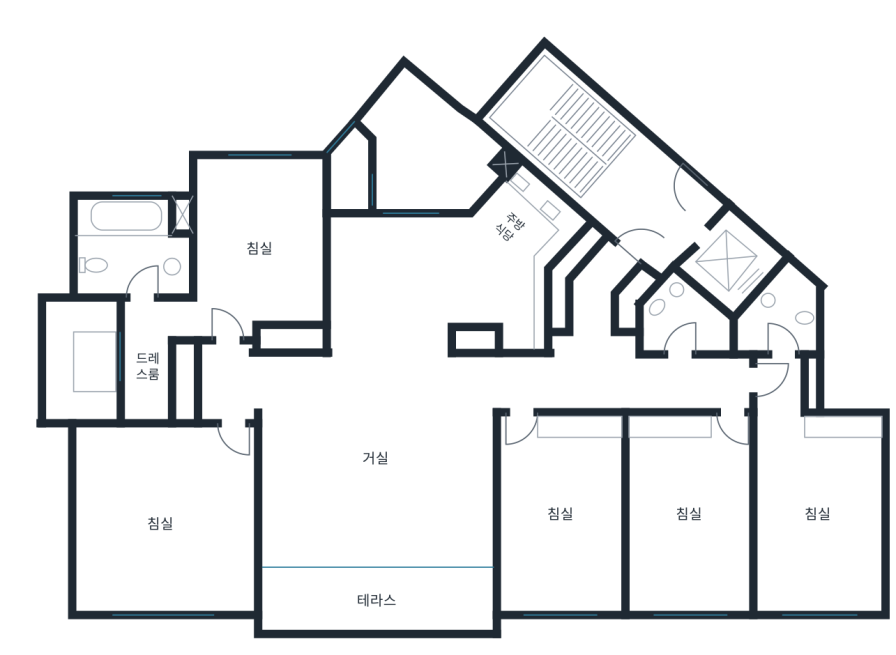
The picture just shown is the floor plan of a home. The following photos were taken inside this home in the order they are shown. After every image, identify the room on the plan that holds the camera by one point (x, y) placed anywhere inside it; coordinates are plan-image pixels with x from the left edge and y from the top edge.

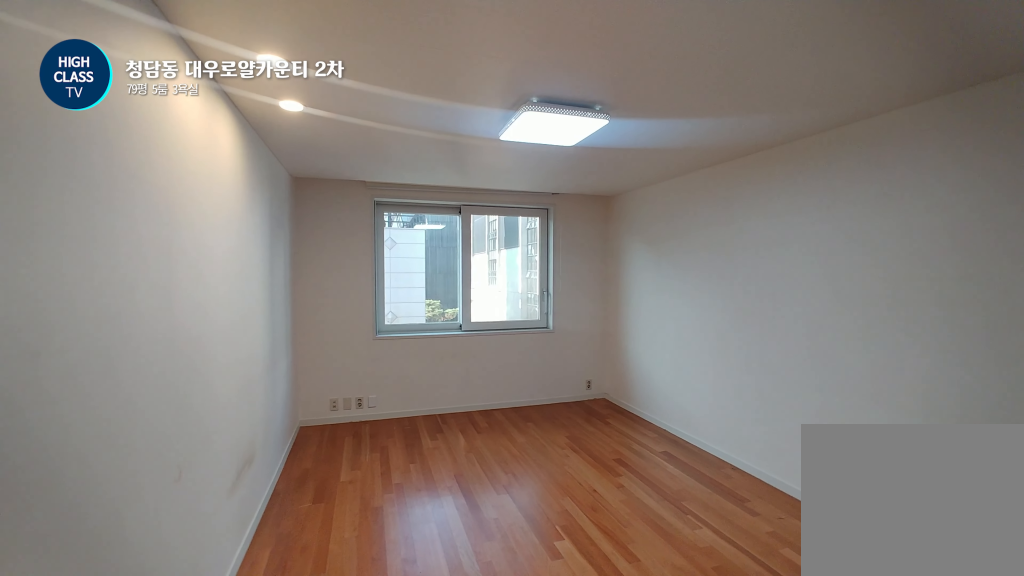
(693, 515)
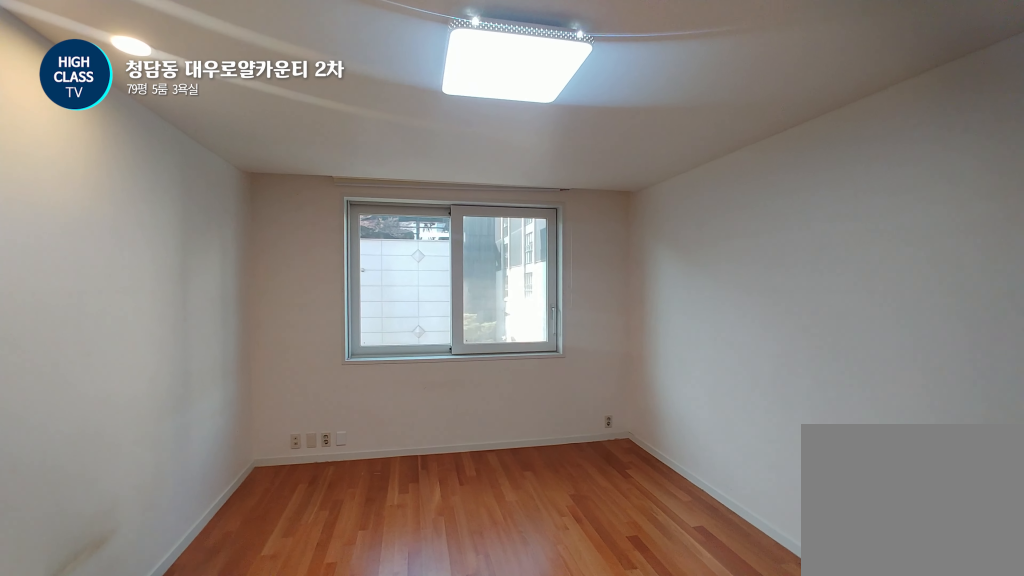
(693, 515)
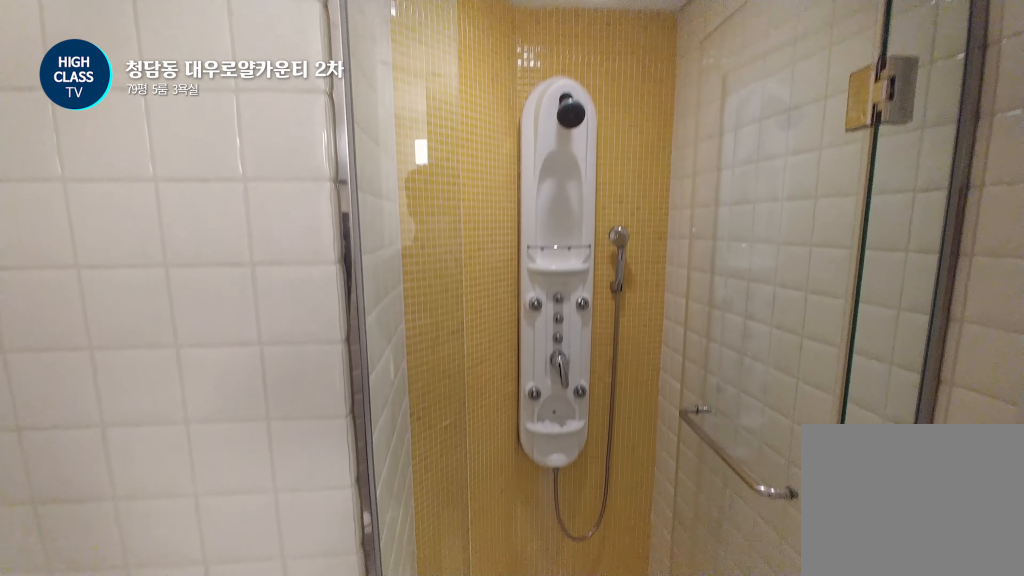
(682, 320)
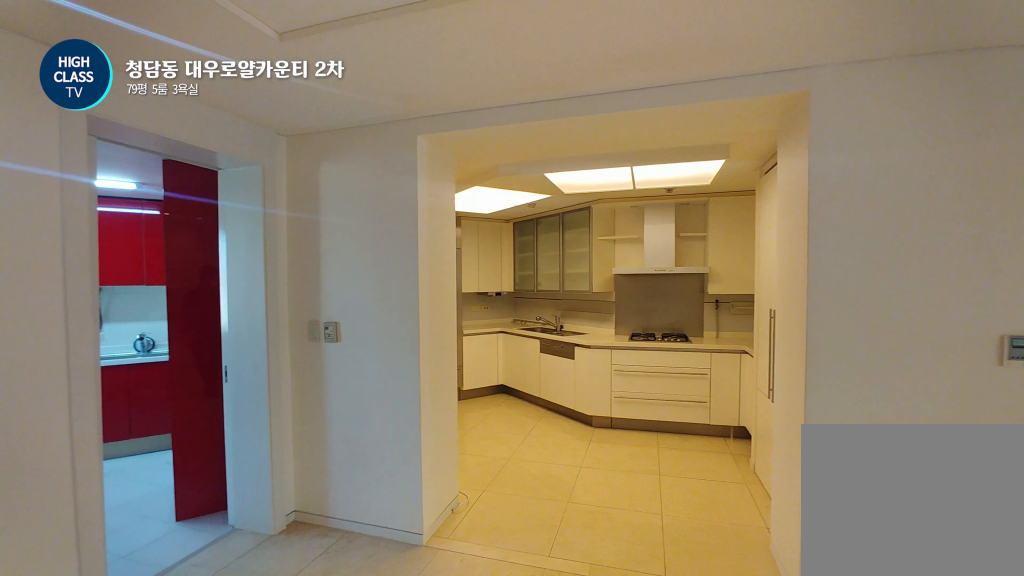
(449, 274)
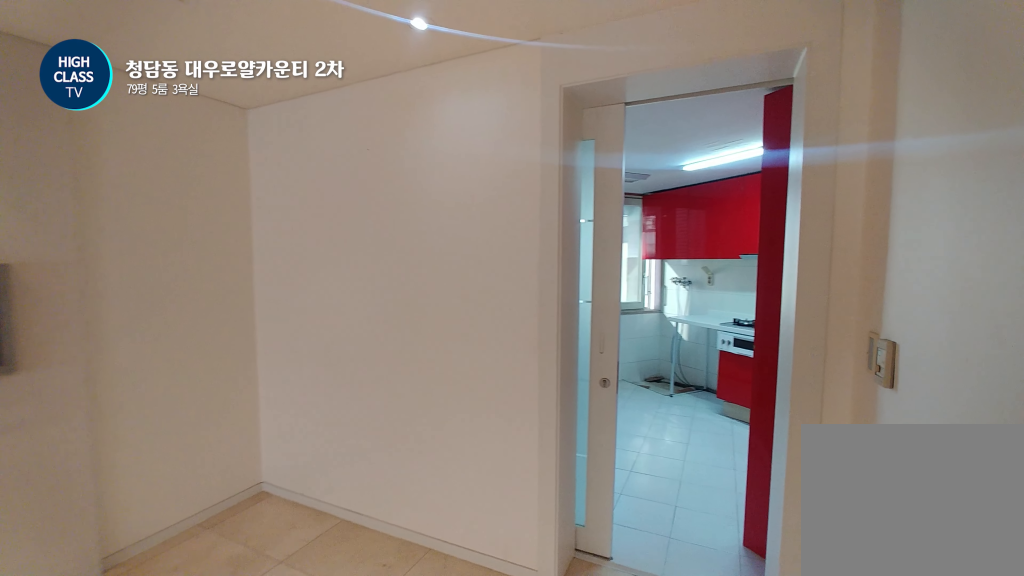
(449, 274)
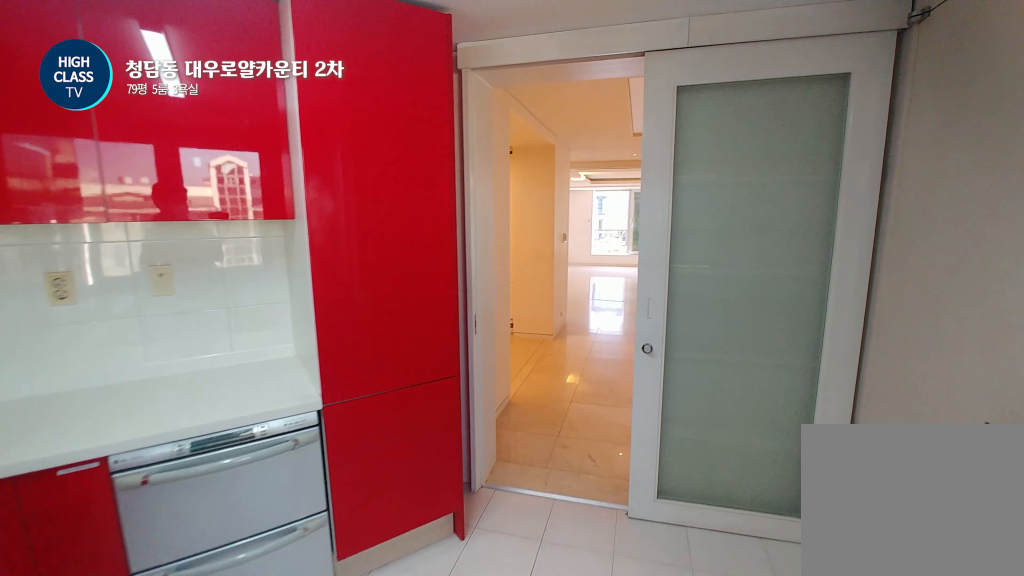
(431, 151)
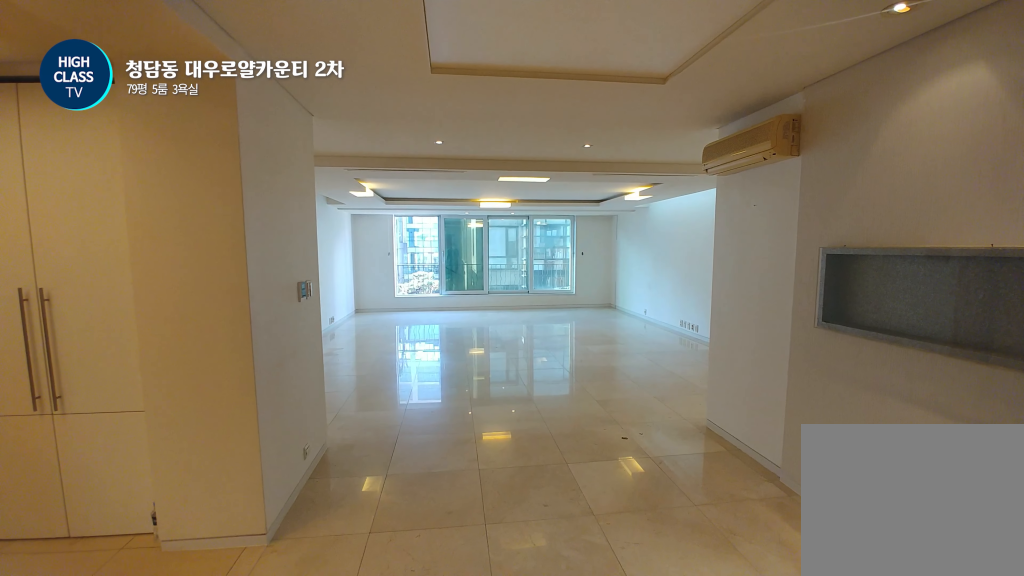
(436, 368)
